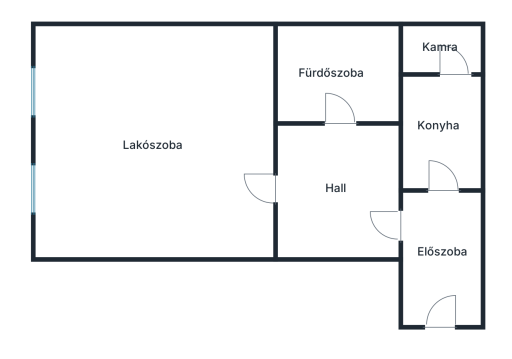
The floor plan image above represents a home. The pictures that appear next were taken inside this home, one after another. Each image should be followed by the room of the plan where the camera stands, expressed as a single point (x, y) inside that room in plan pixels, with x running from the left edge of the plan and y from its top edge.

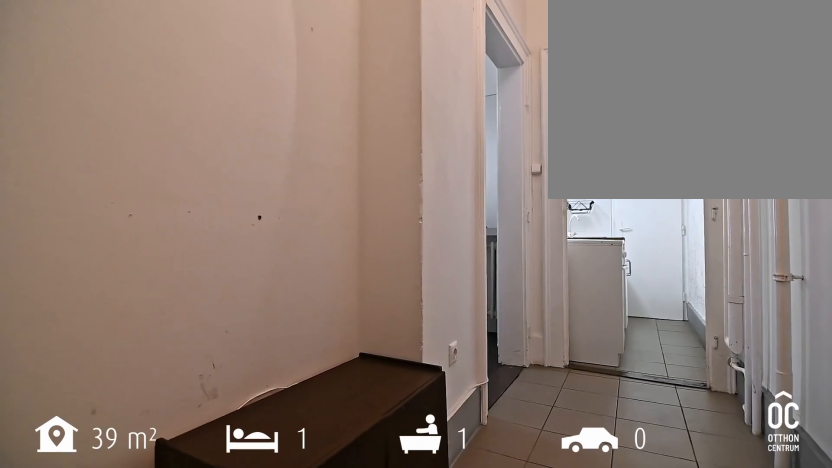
(441, 257)
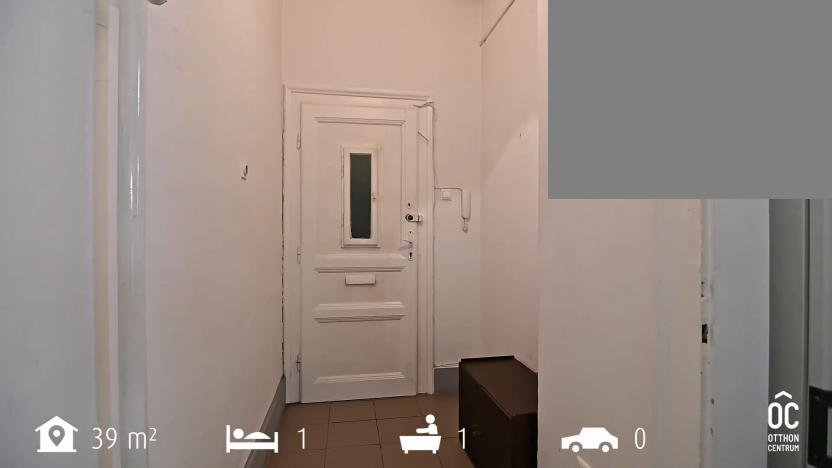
(441, 257)
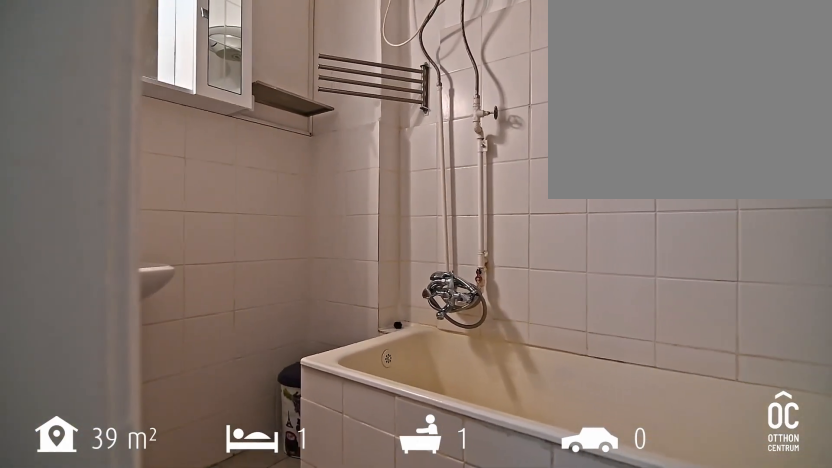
(335, 71)
